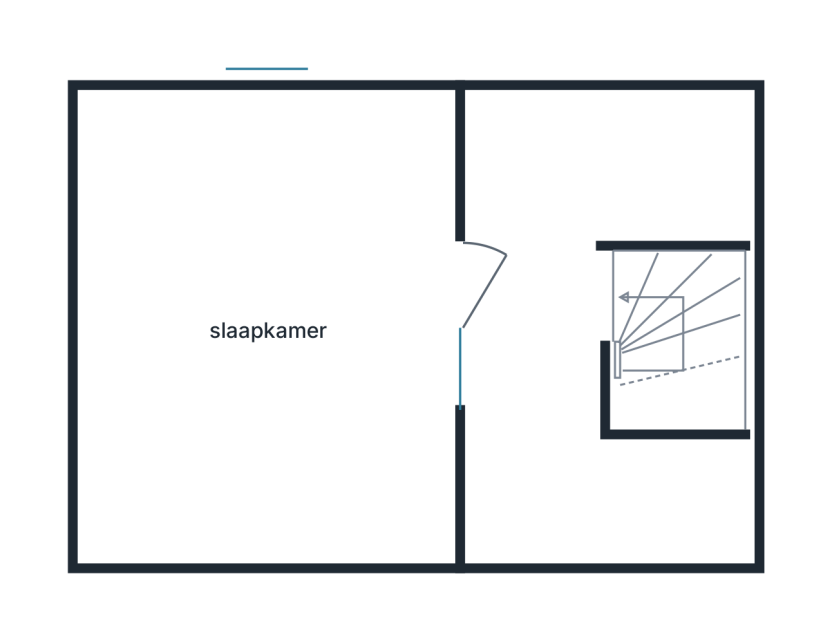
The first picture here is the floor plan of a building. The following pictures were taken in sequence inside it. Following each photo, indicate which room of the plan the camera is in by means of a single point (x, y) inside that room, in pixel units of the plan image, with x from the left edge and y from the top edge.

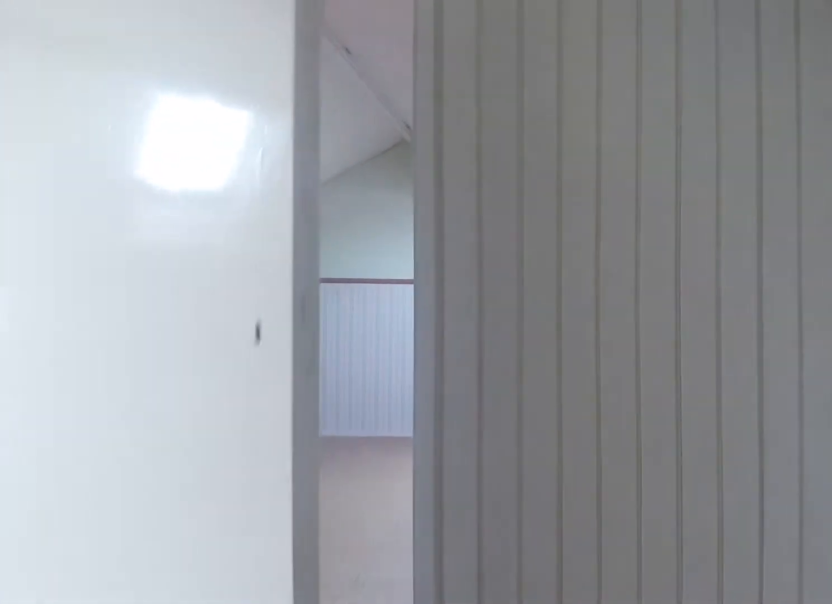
(585, 323)
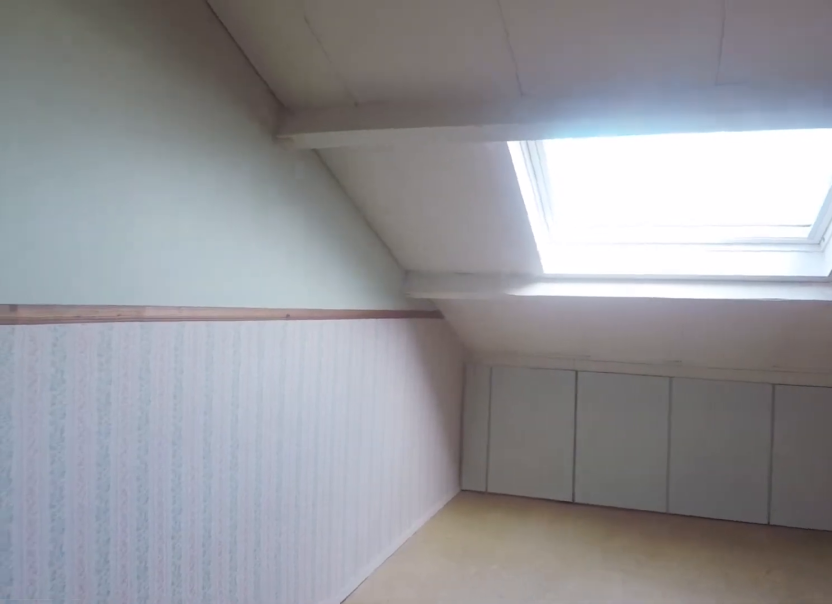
(271, 326)
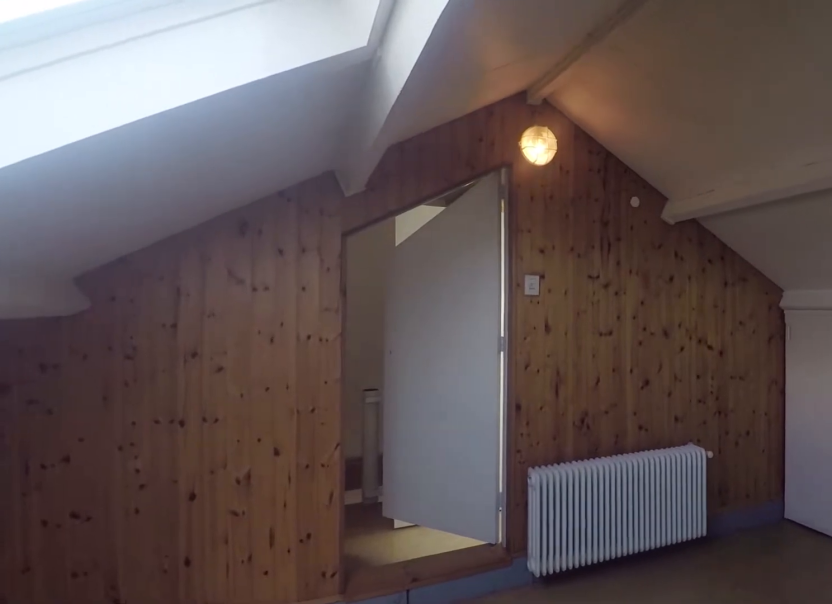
(271, 326)
